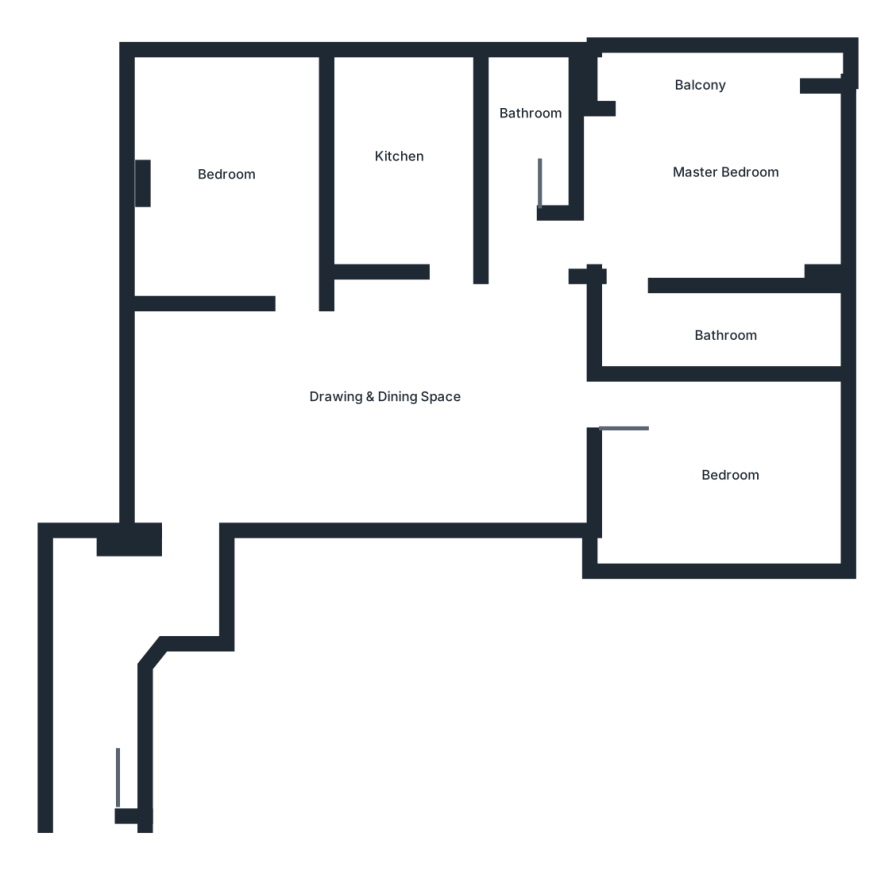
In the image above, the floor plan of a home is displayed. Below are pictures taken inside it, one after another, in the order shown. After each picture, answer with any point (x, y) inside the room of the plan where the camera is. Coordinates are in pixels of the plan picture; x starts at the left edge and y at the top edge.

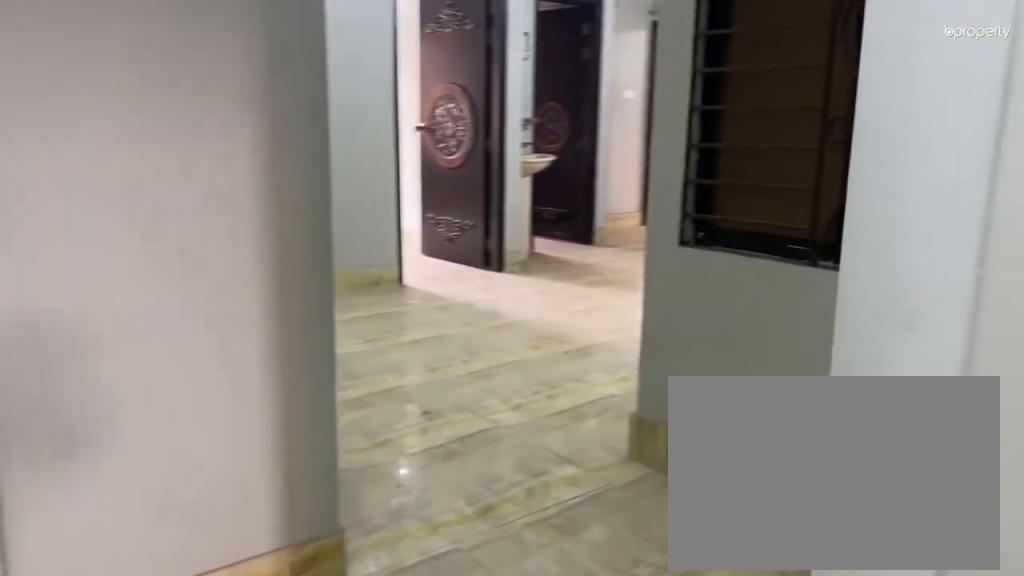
(91, 726)
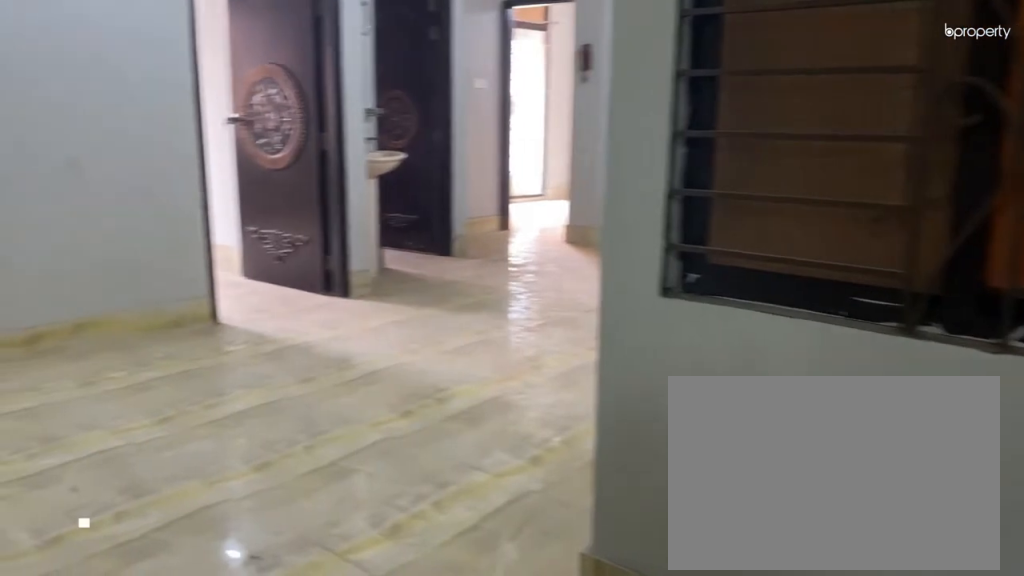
(228, 482)
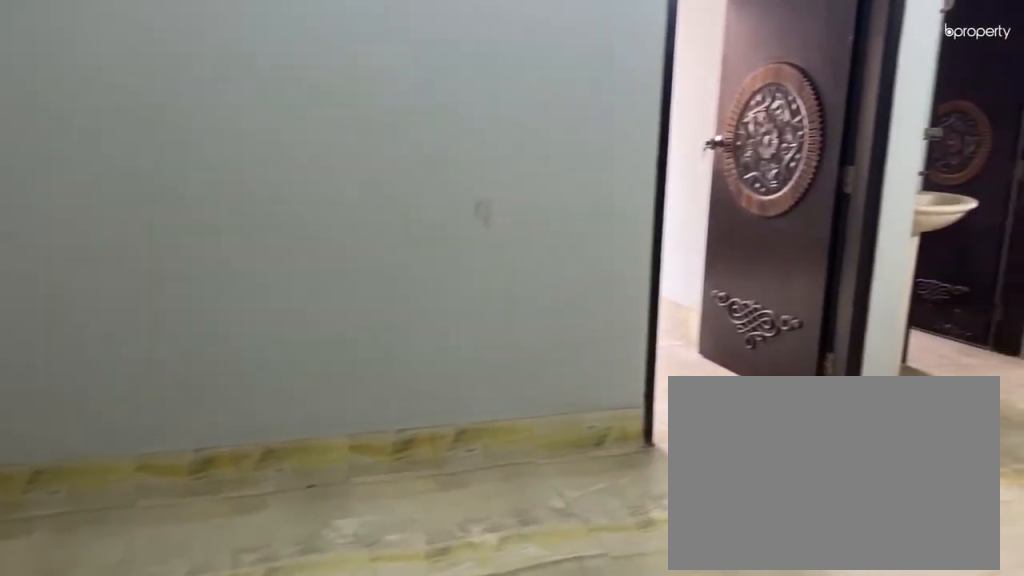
(228, 482)
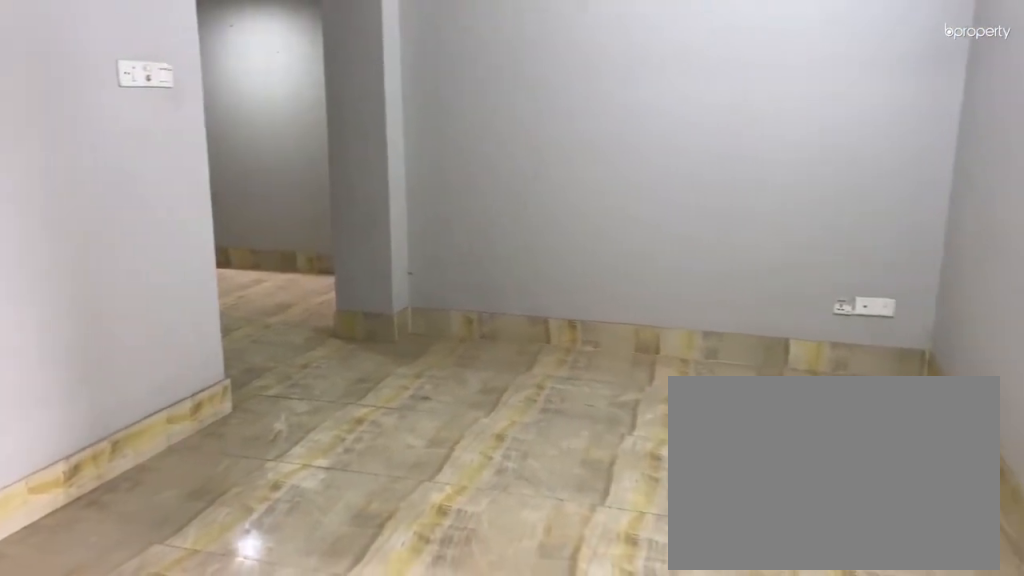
(378, 368)
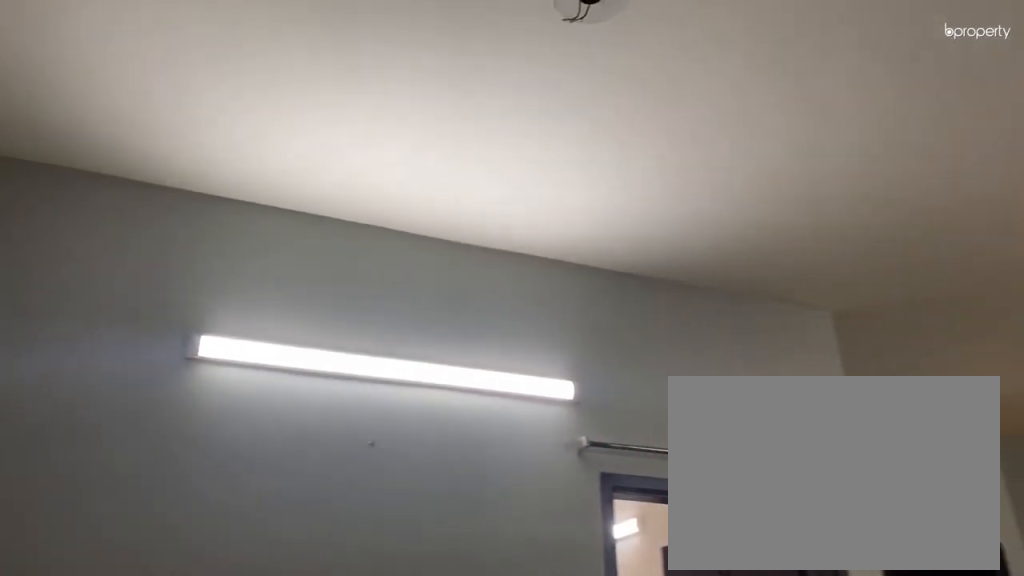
(379, 367)
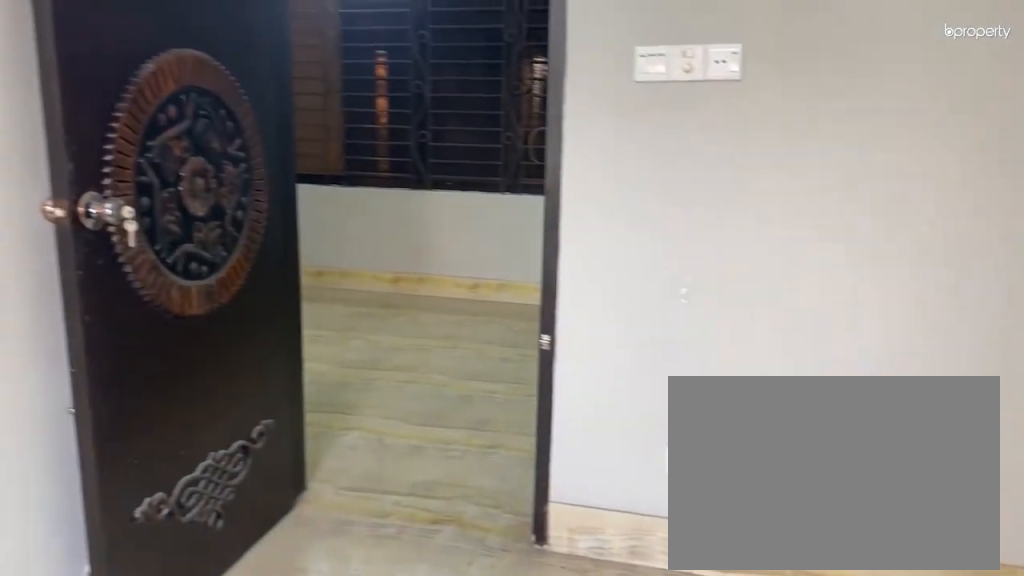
(216, 204)
